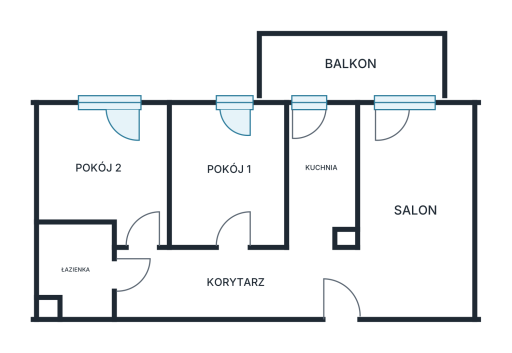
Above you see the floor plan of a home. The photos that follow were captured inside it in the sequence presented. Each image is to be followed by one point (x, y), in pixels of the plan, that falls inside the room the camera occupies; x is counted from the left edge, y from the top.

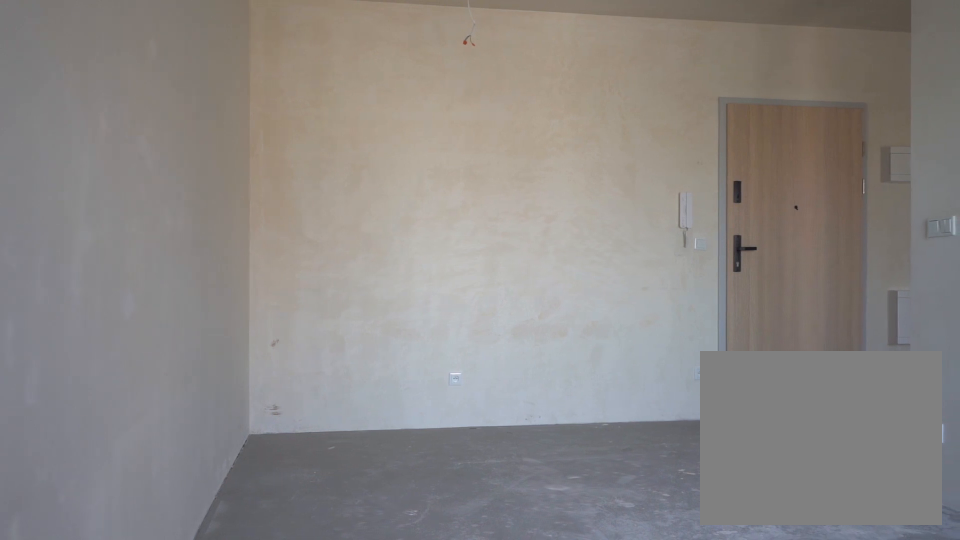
(420, 200)
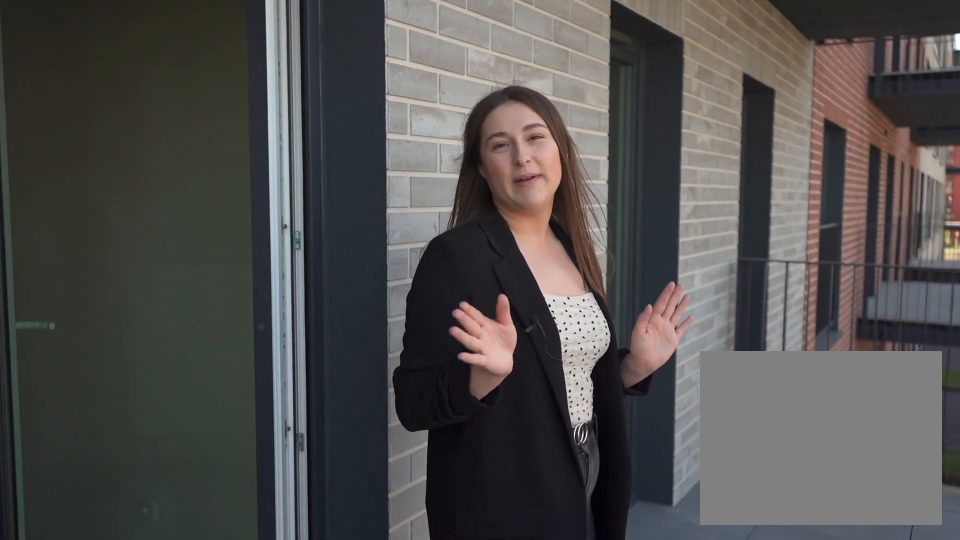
(352, 66)
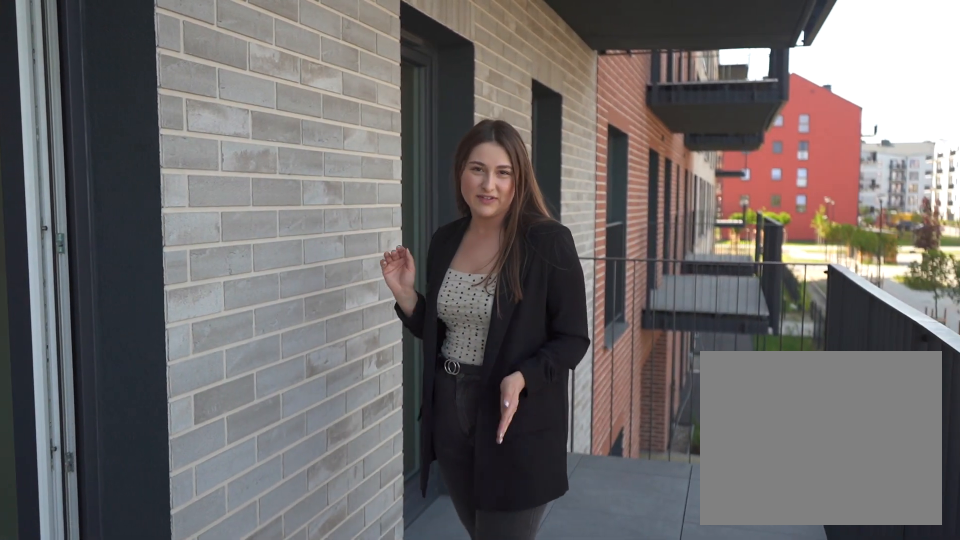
(352, 66)
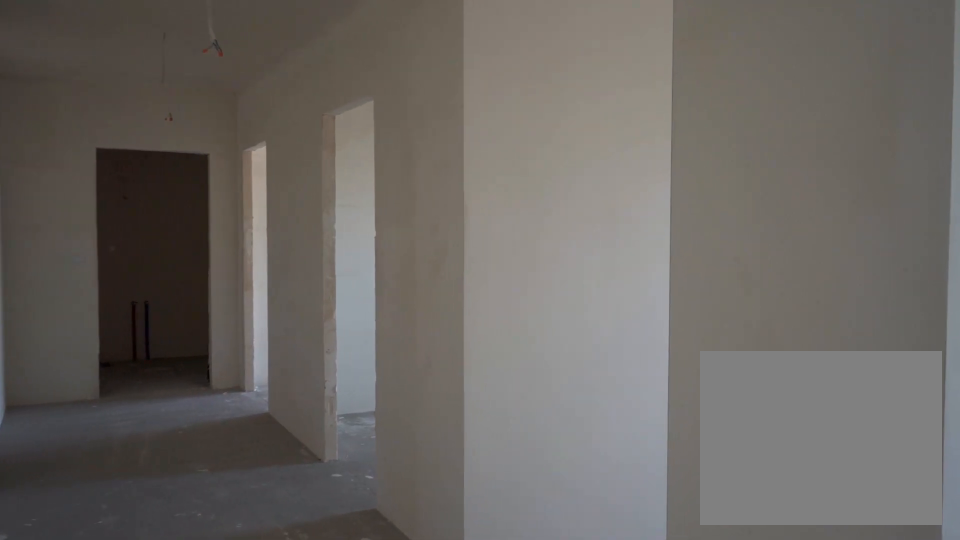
(238, 282)
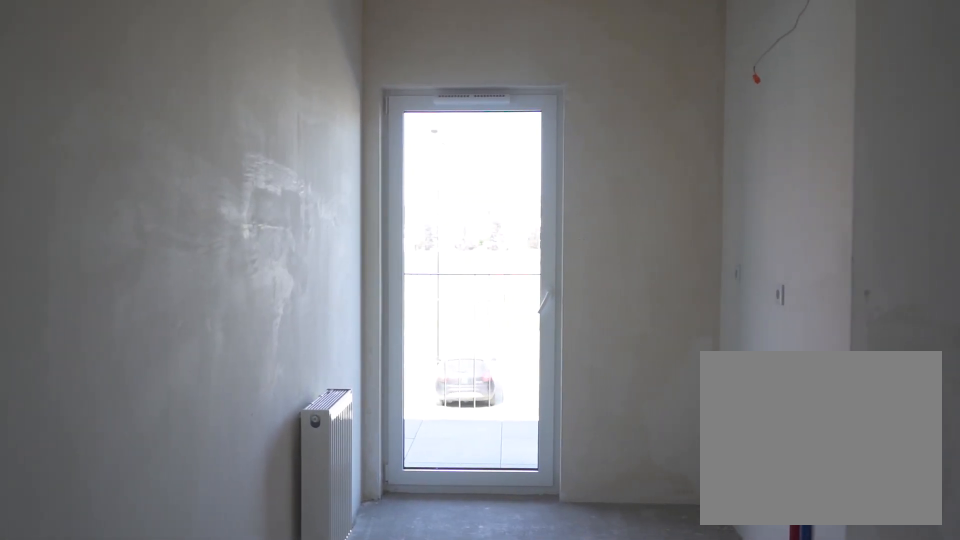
(320, 176)
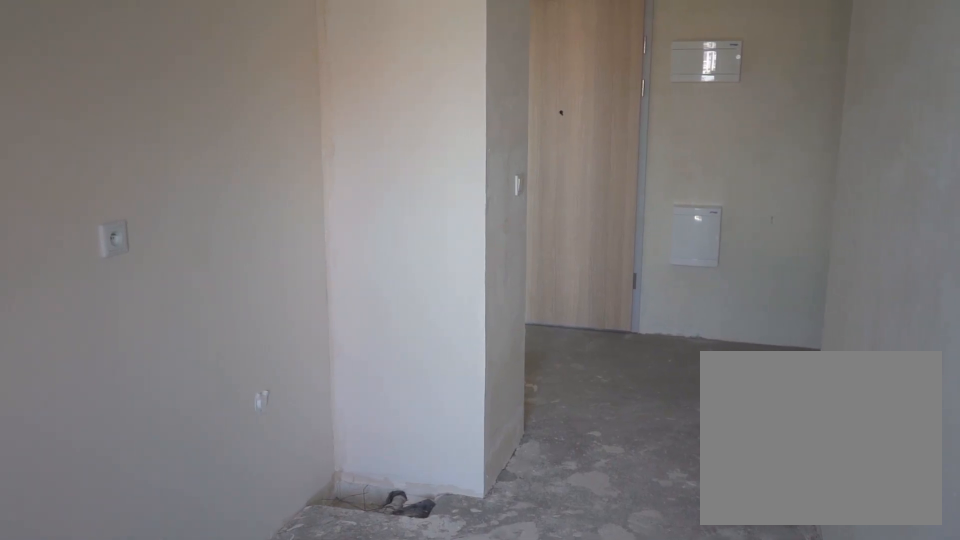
(320, 176)
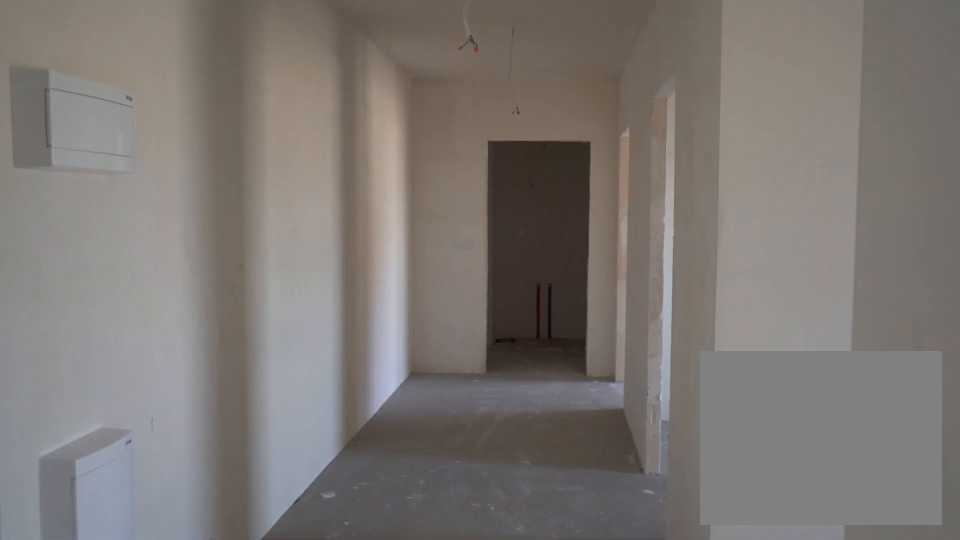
(239, 283)
